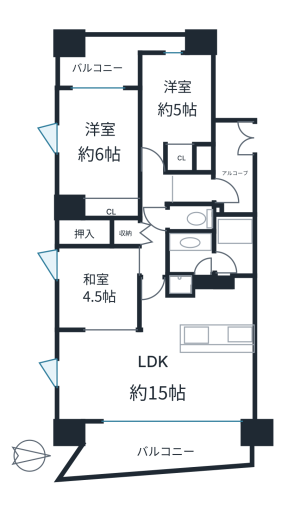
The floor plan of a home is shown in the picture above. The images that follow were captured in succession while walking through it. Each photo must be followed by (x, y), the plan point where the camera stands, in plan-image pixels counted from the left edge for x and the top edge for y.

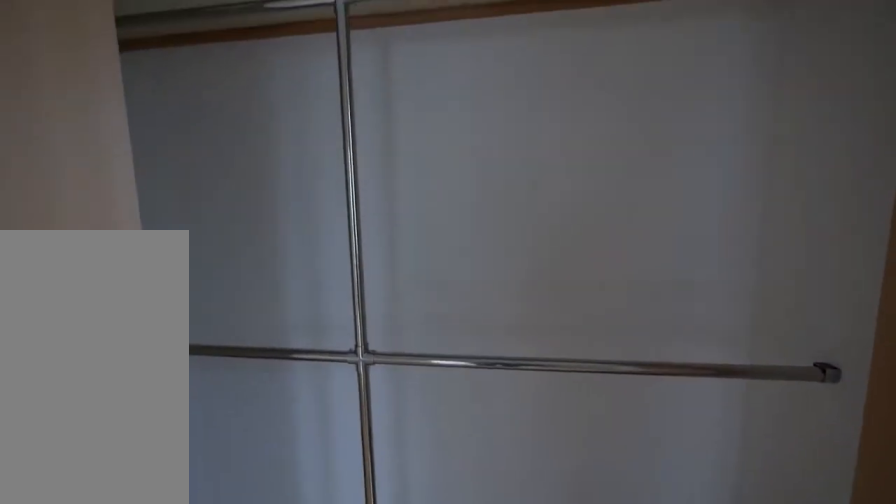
(88, 168)
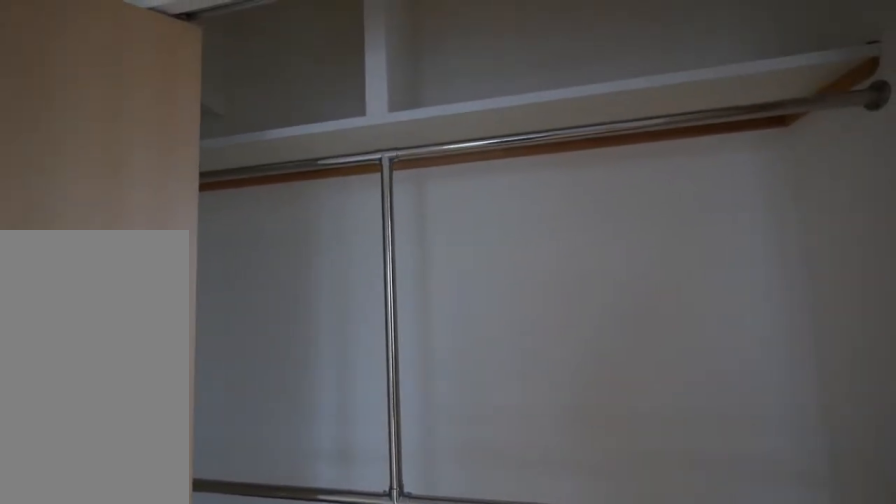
(88, 168)
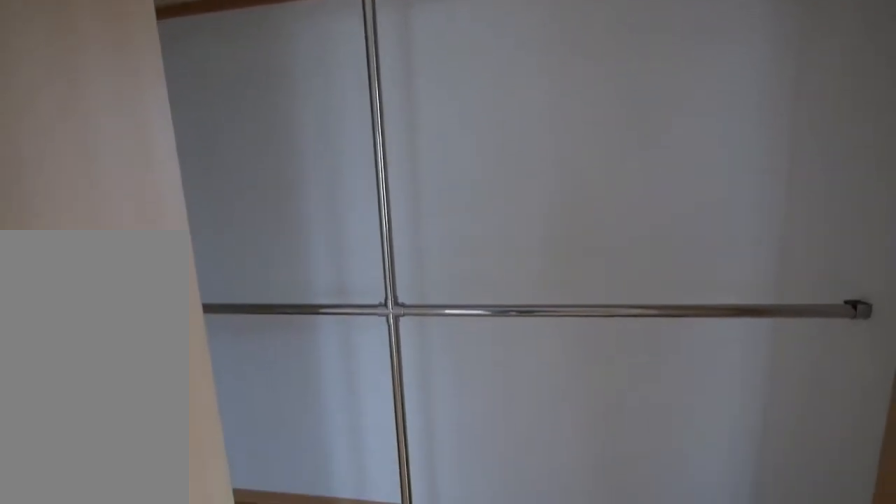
(88, 168)
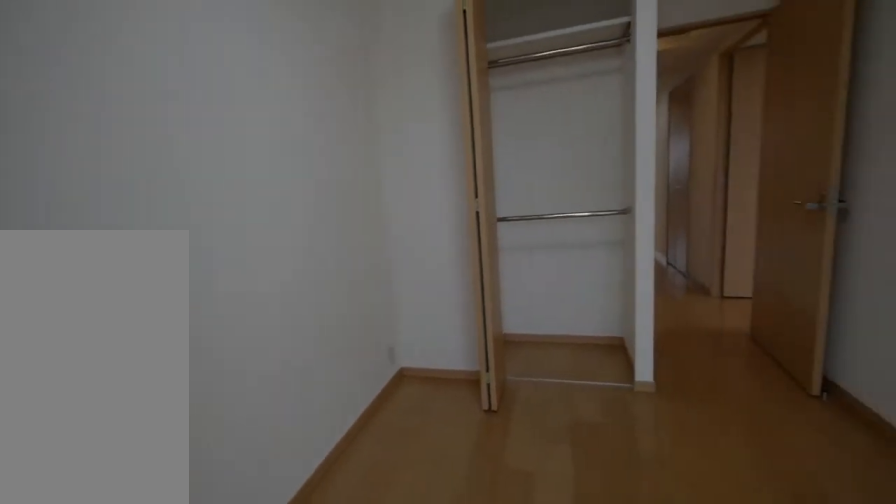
(180, 95)
